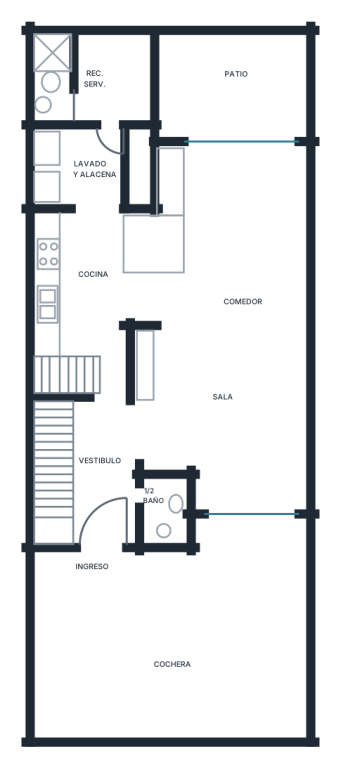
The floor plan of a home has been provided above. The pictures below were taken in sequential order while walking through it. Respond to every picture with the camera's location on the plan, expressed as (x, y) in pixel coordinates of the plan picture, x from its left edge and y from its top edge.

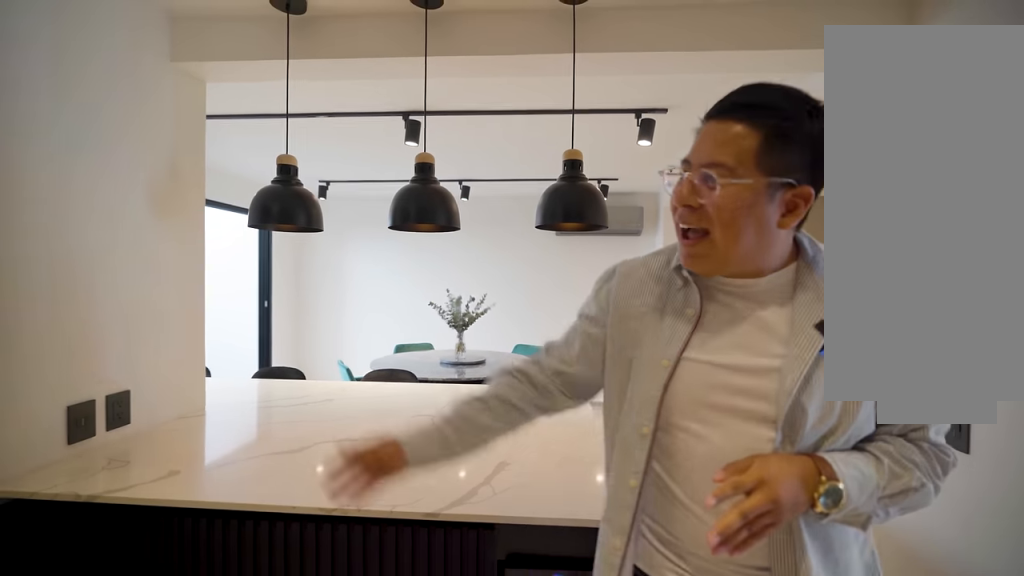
(77, 254)
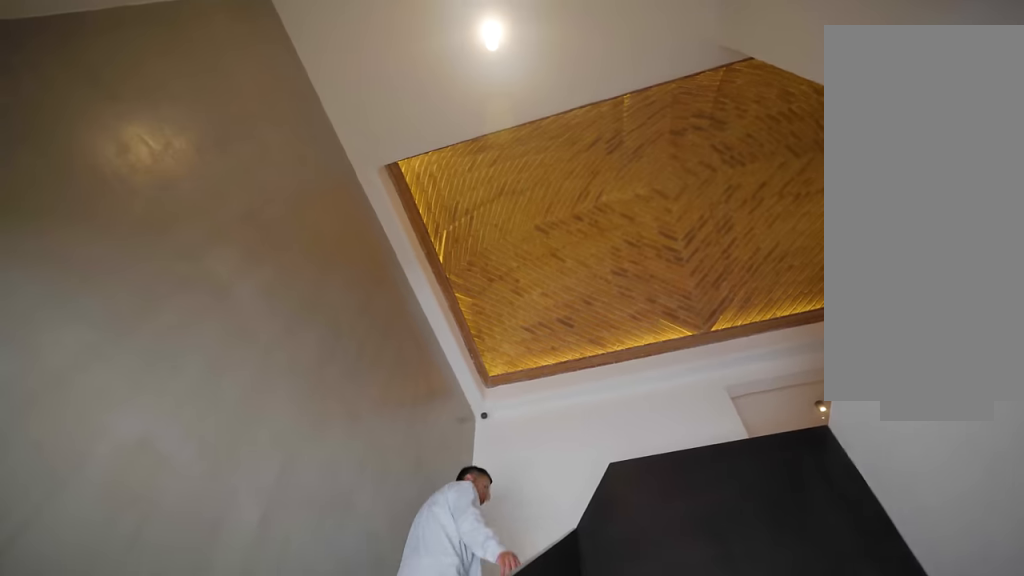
(110, 527)
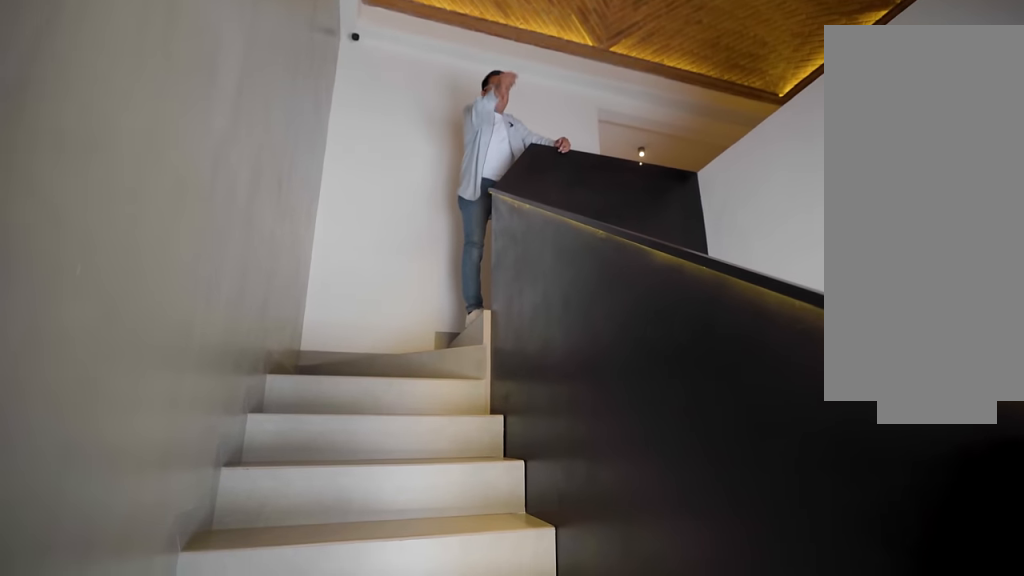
(60, 517)
